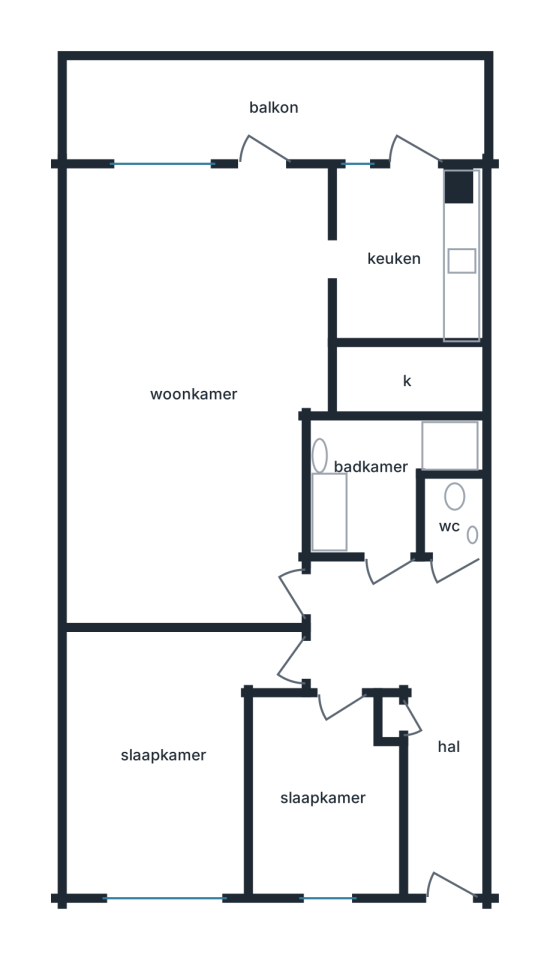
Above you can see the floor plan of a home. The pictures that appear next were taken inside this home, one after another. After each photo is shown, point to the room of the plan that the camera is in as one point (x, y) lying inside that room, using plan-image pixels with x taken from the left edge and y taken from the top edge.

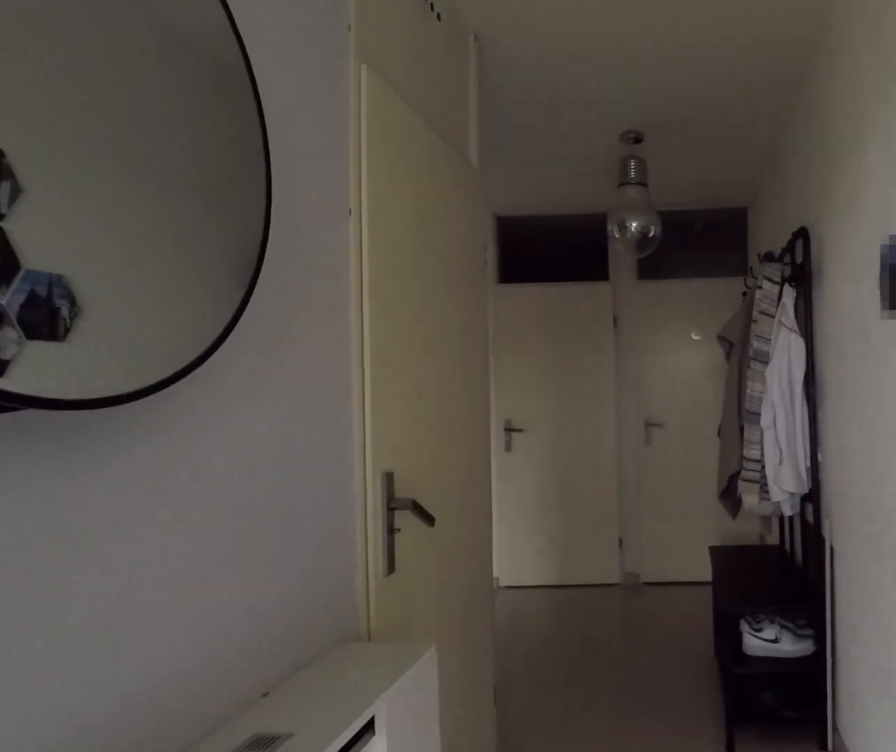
(412, 689)
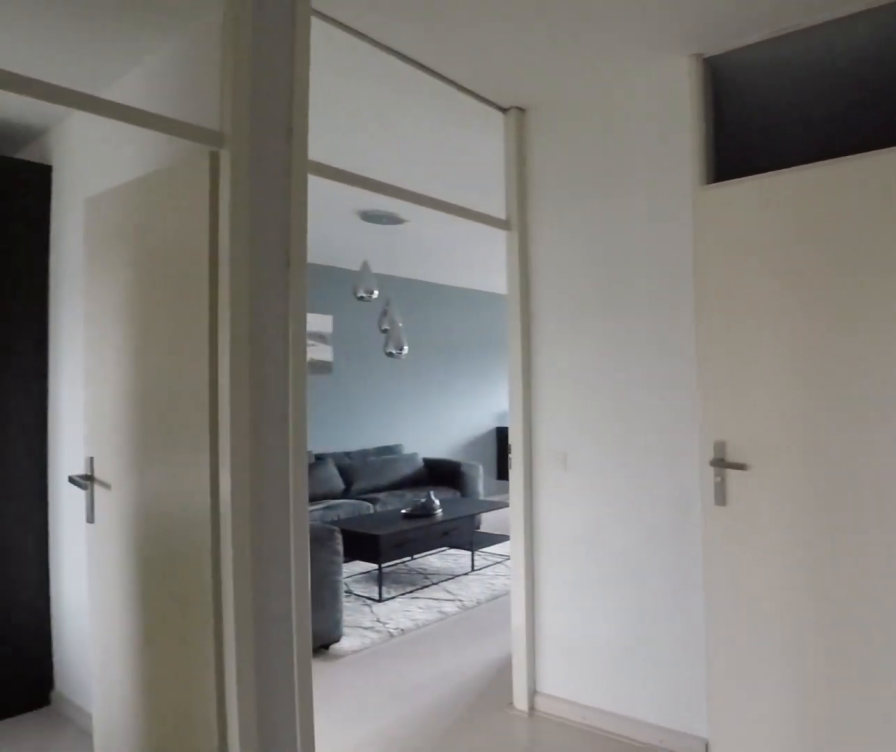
(412, 689)
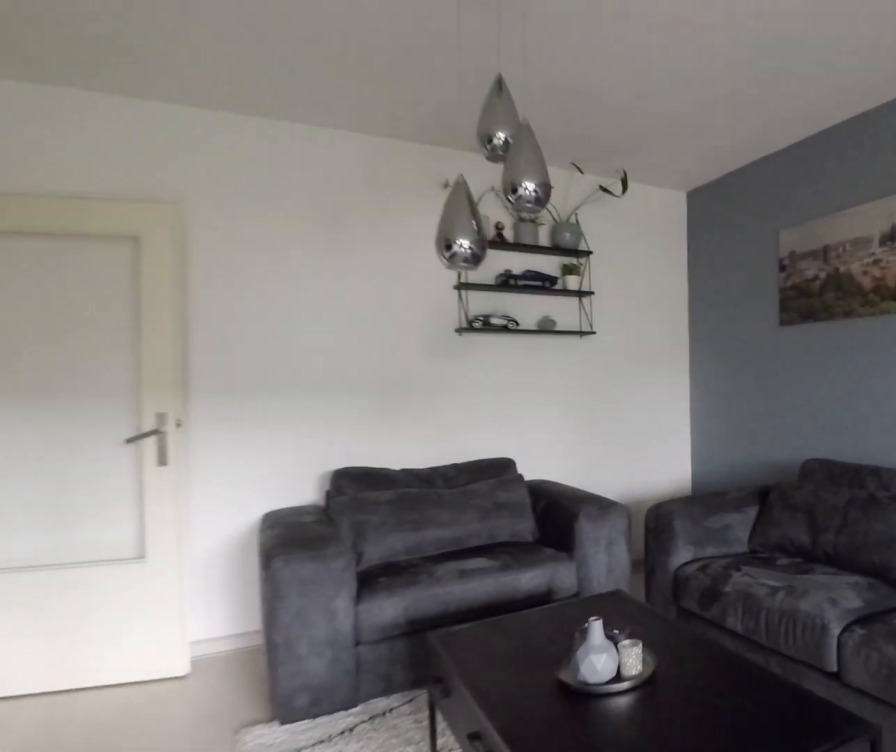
(194, 389)
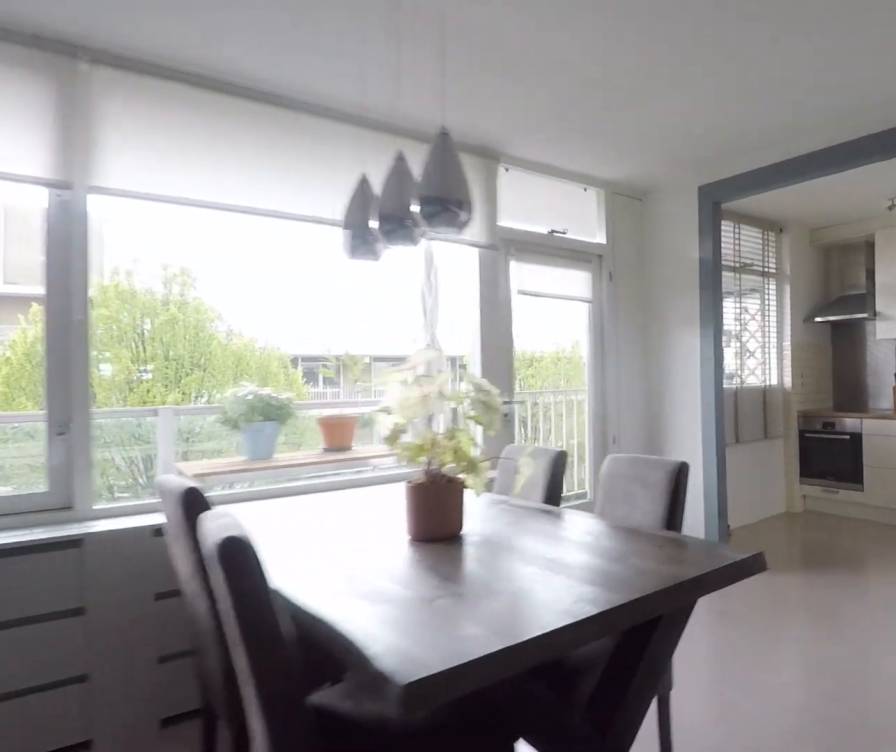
(194, 389)
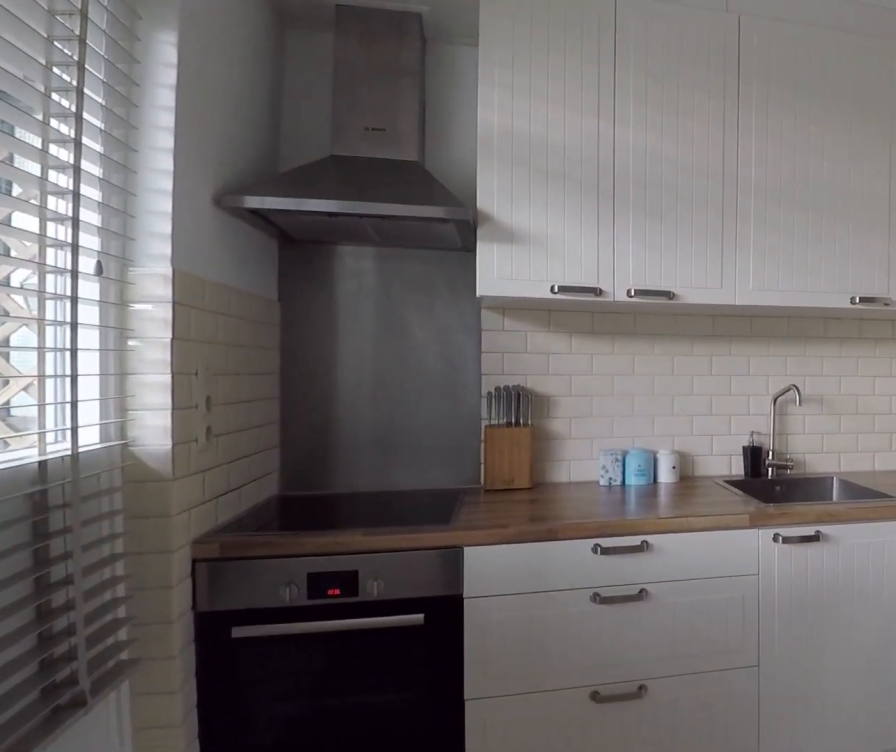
(404, 256)
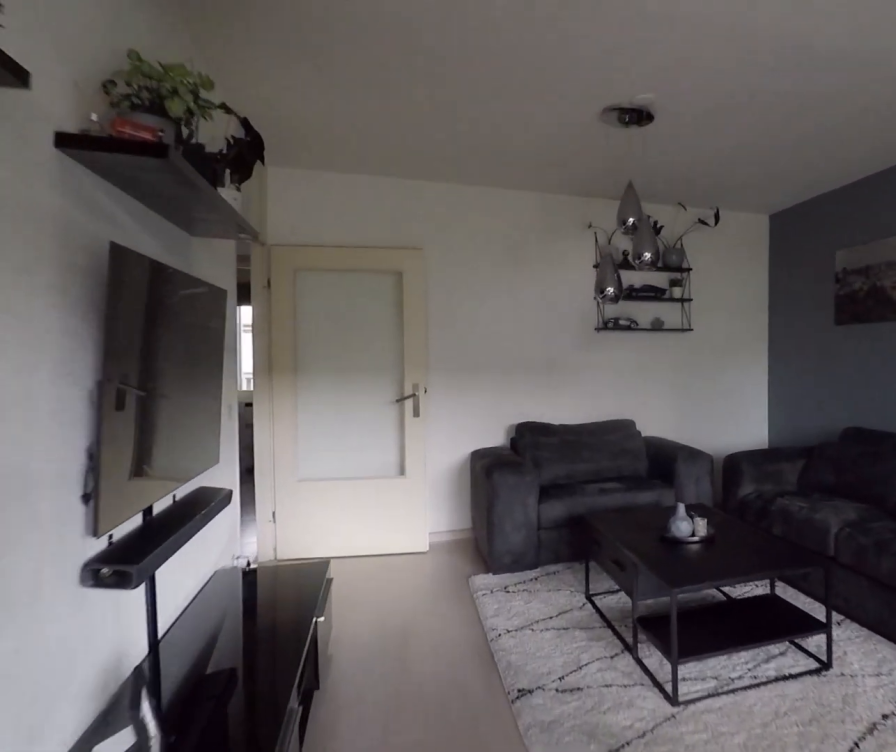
(194, 389)
